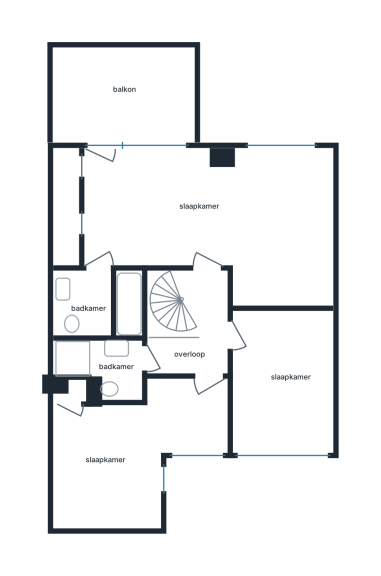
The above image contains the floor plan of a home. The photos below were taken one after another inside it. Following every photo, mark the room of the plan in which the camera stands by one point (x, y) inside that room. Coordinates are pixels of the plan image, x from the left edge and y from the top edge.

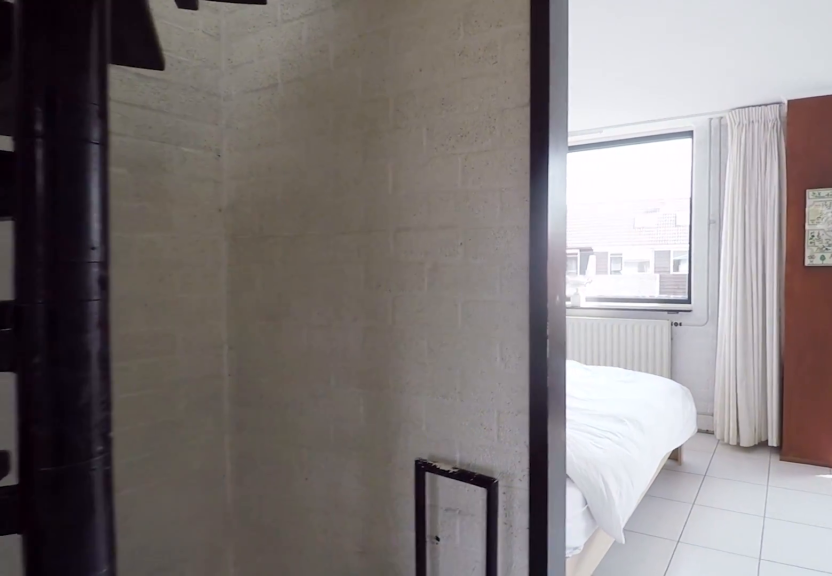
(194, 328)
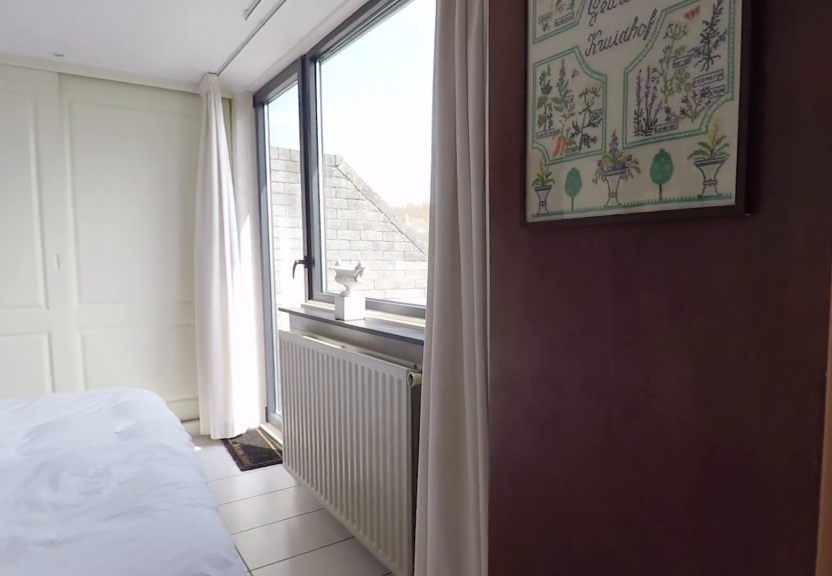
(216, 222)
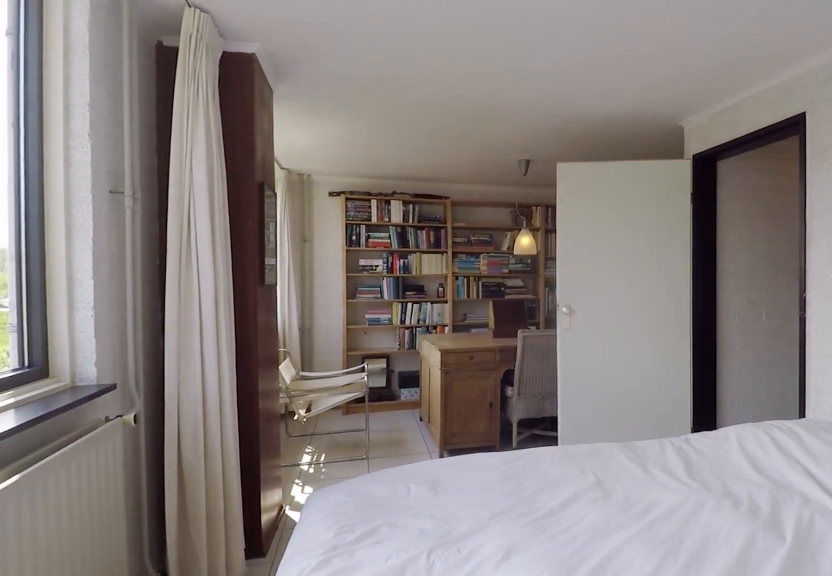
(216, 222)
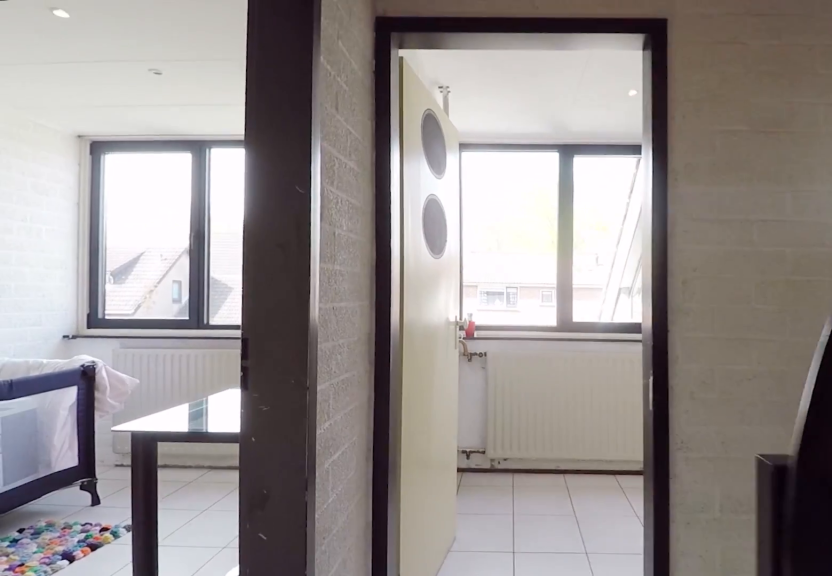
(194, 329)
